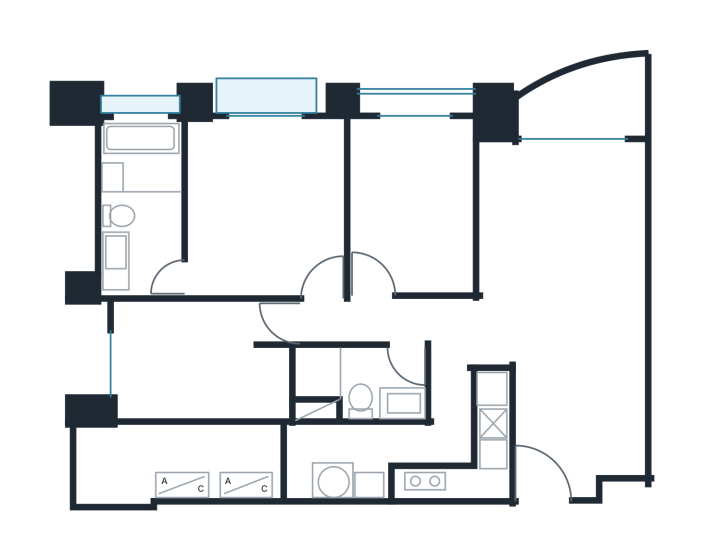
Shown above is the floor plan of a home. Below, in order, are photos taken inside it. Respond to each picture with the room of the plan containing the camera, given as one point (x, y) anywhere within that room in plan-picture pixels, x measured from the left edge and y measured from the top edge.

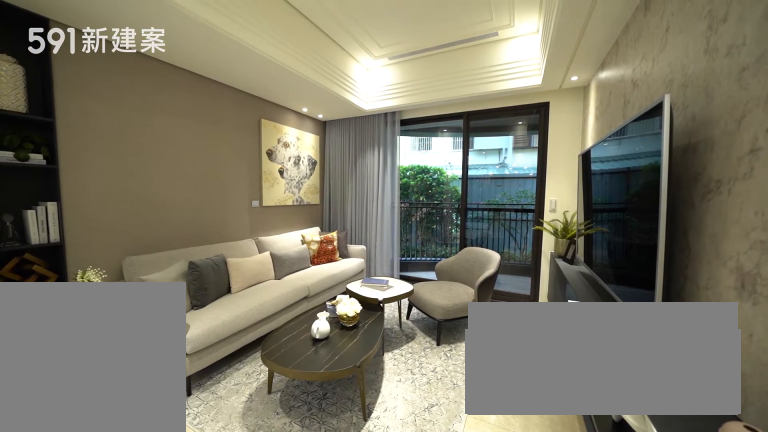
(564, 214)
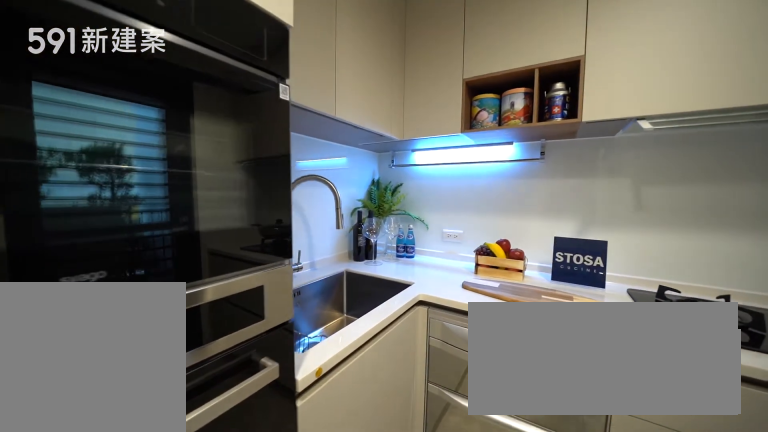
(446, 462)
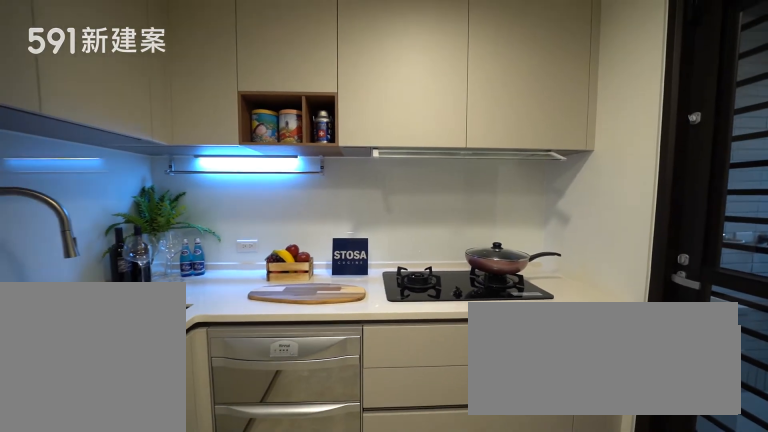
(446, 462)
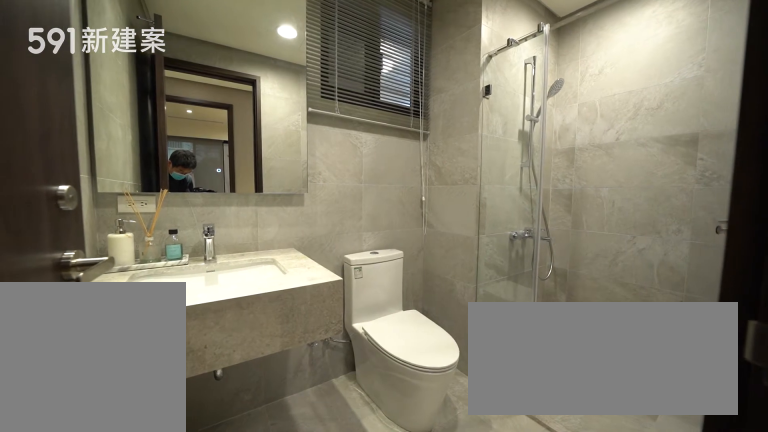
(360, 382)
